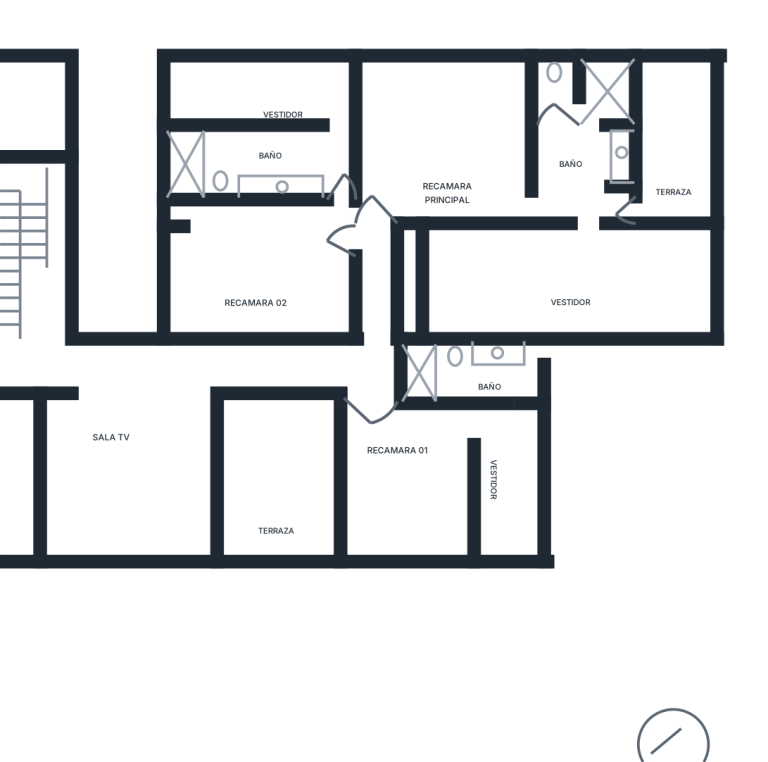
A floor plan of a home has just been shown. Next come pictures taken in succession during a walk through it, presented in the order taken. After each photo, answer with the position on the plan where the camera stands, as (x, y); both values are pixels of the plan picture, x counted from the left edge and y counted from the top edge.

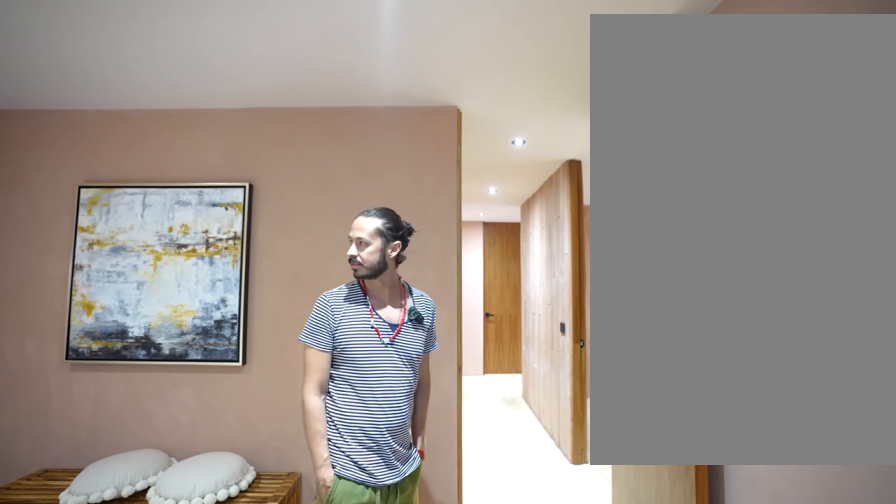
(397, 169)
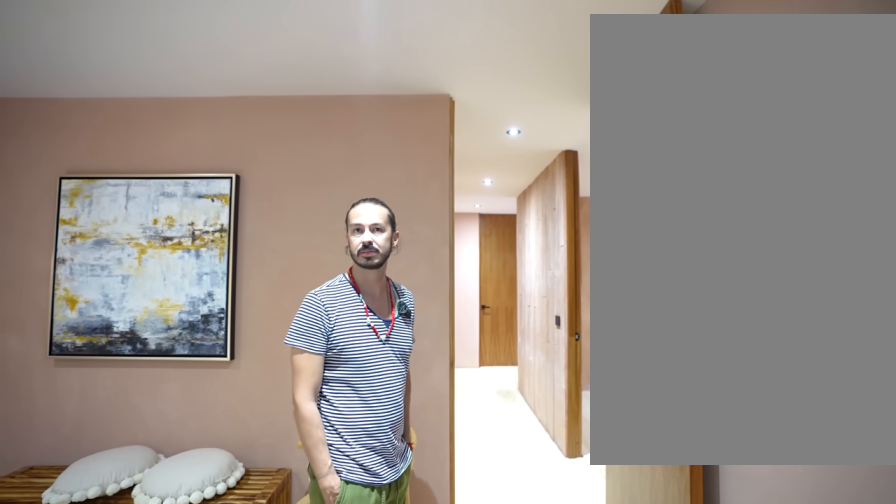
(397, 169)
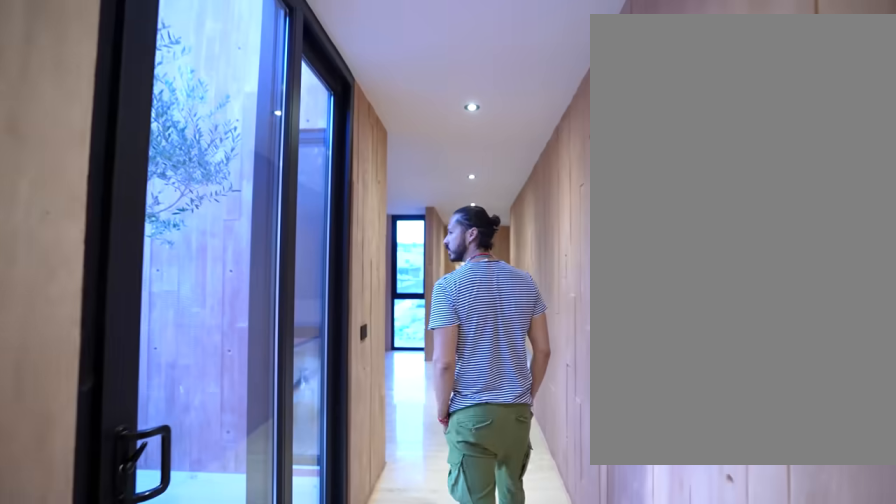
(373, 338)
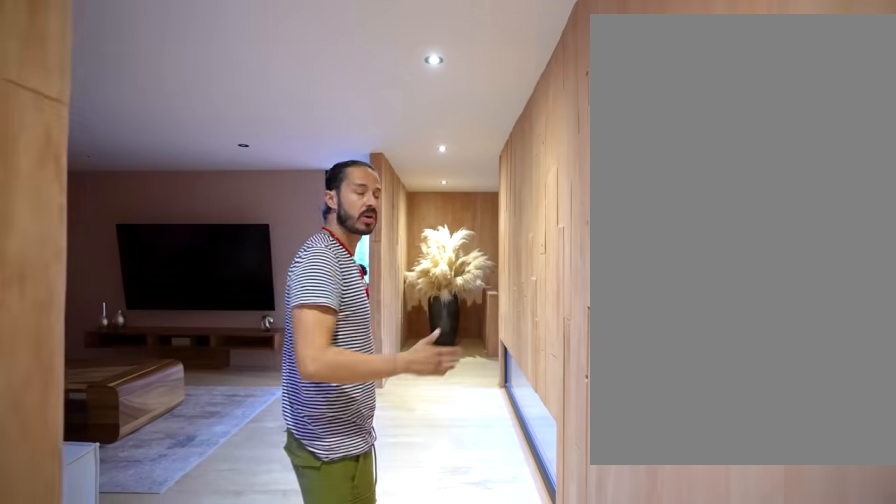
(275, 372)
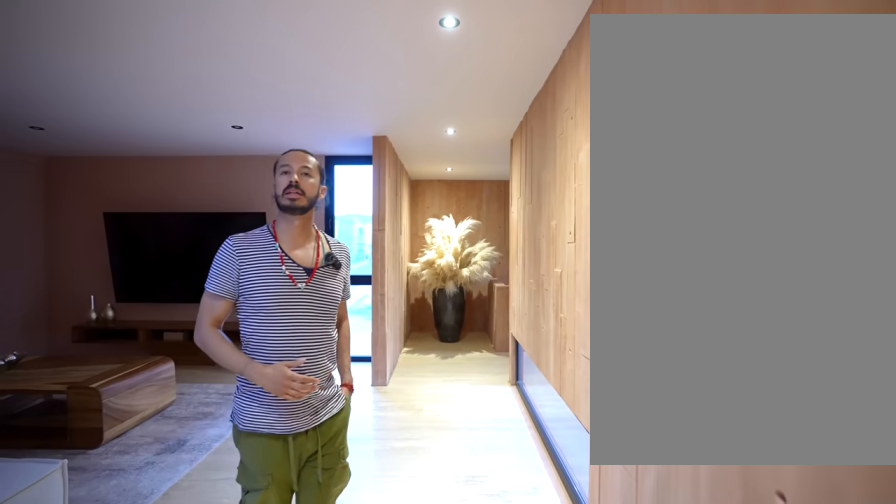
(247, 374)
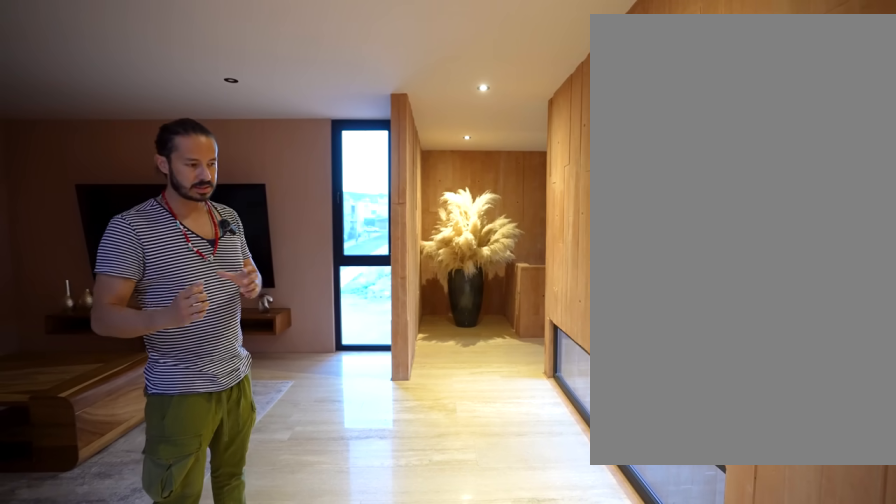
(213, 372)
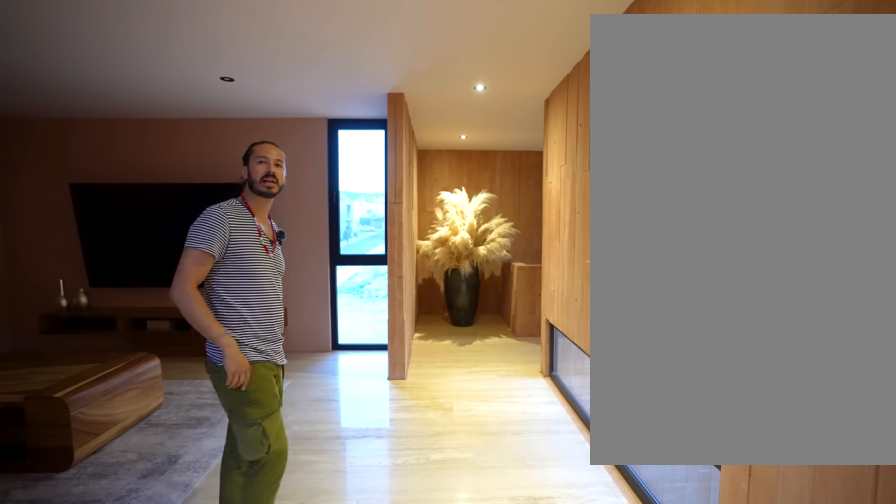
(207, 373)
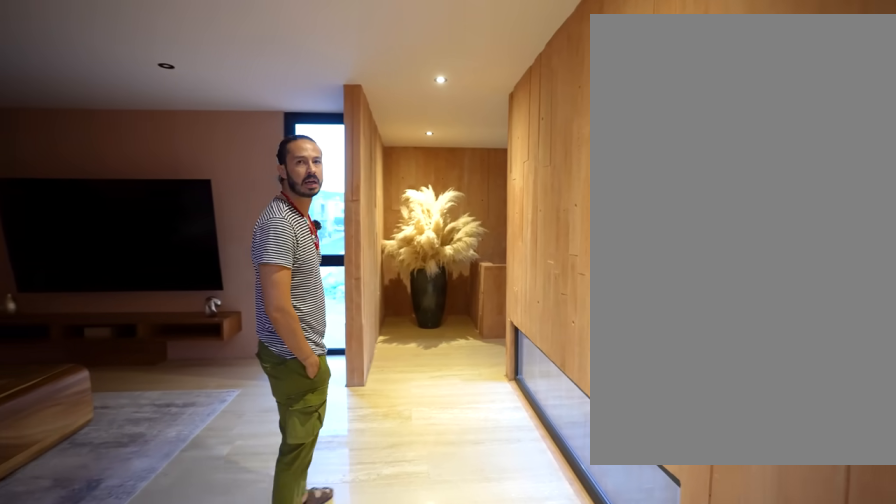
(207, 372)
